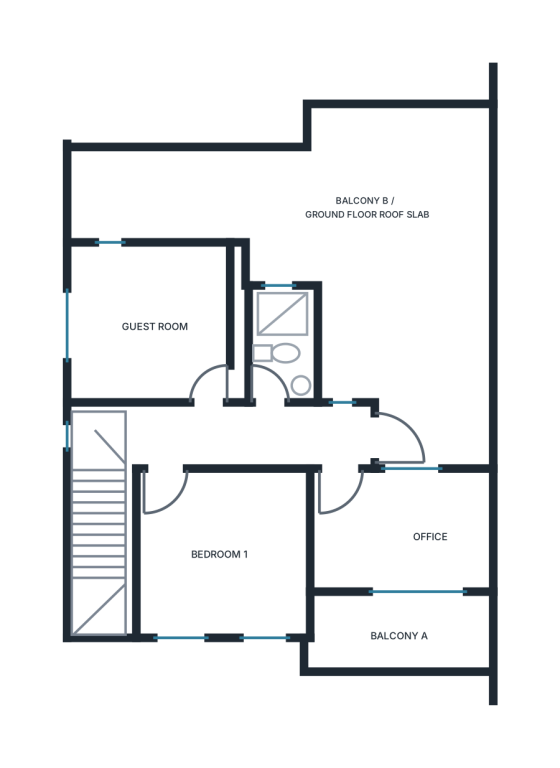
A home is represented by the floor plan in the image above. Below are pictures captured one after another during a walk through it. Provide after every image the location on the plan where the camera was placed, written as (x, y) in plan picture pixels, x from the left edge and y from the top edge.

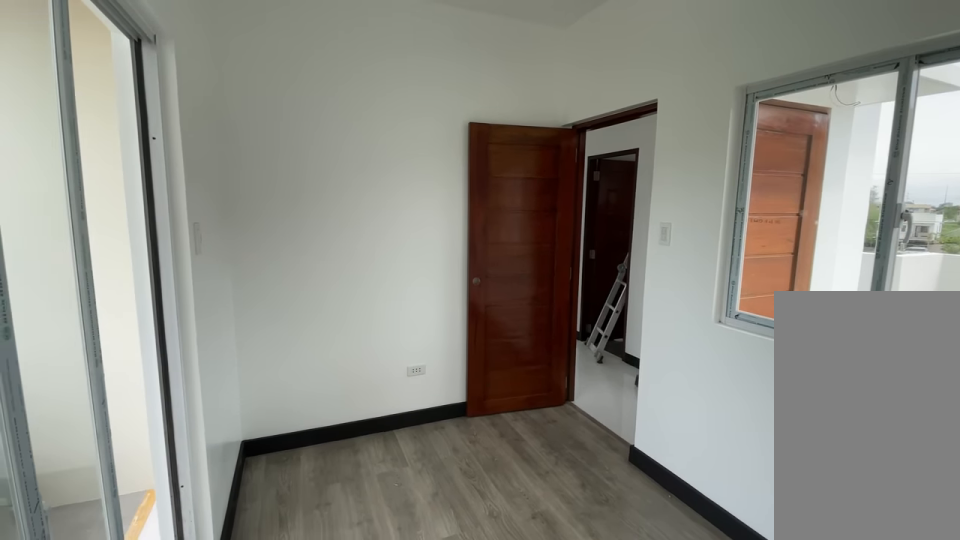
(471, 526)
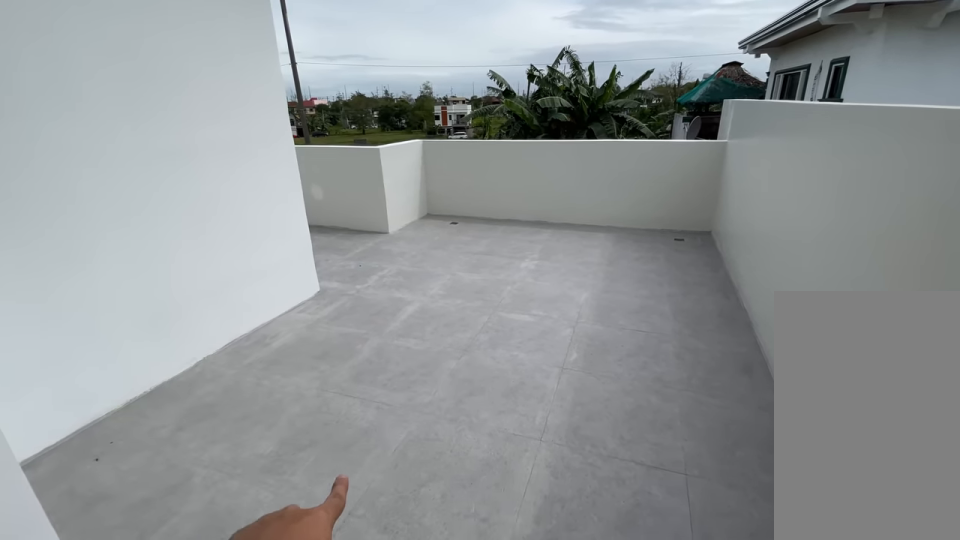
(447, 392)
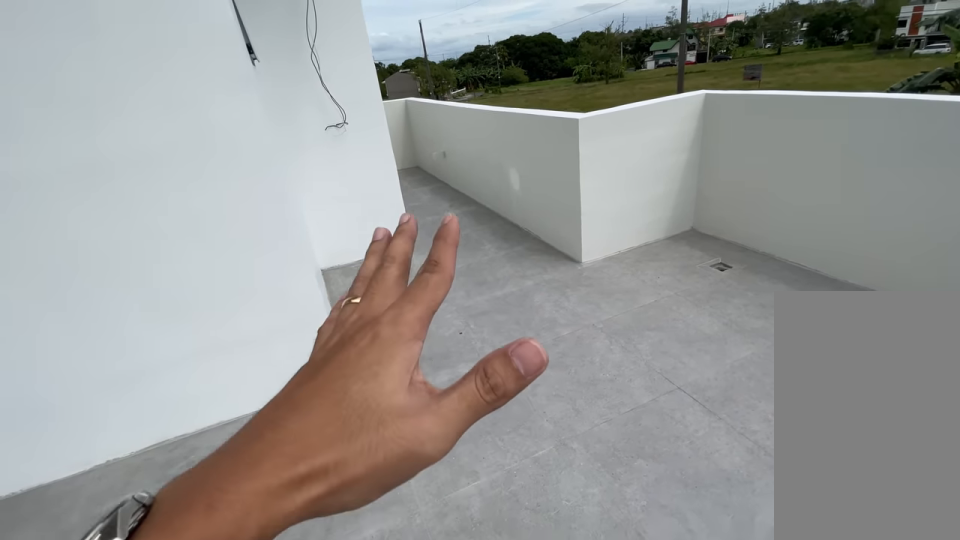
(395, 242)
